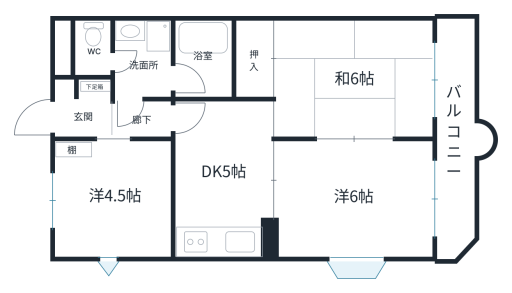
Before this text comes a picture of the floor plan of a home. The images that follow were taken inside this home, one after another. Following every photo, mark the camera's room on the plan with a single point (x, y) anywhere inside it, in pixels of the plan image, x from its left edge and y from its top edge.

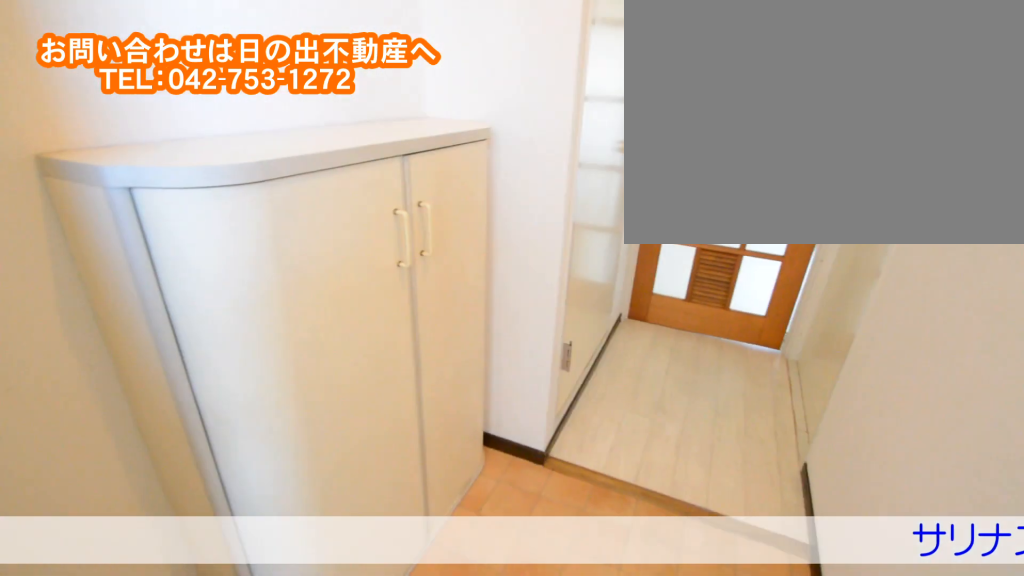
(103, 116)
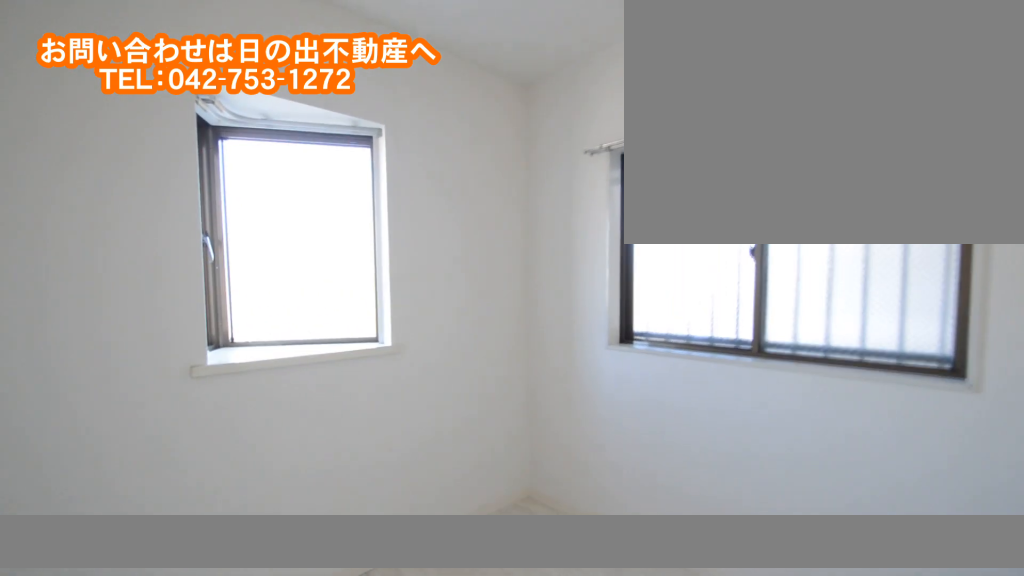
(114, 221)
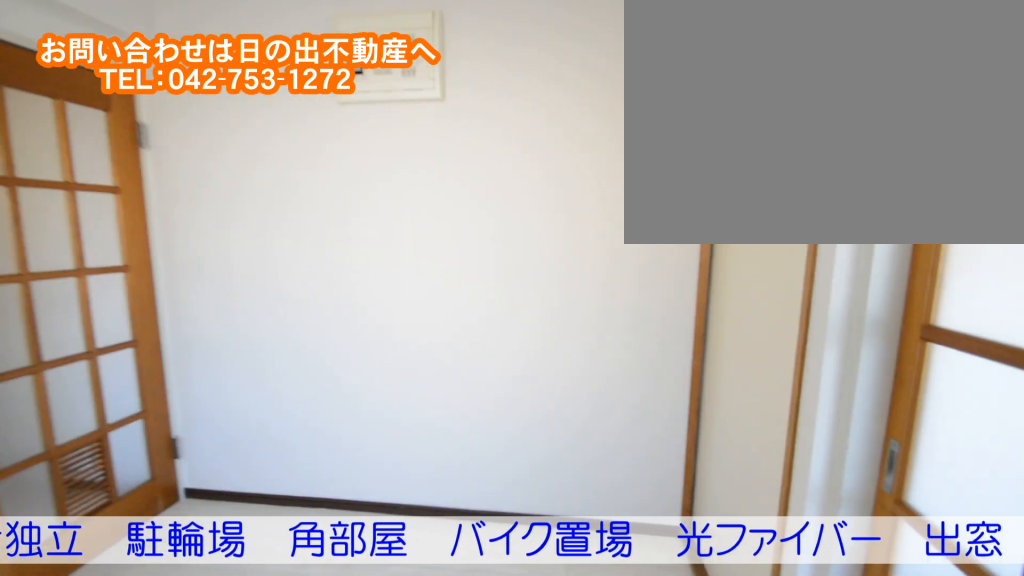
(229, 194)
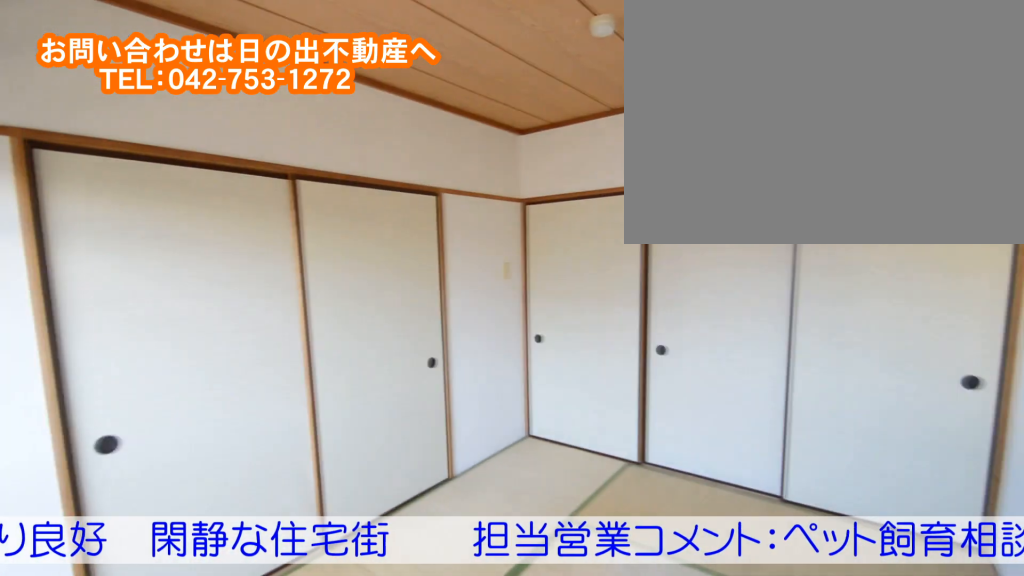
(351, 101)
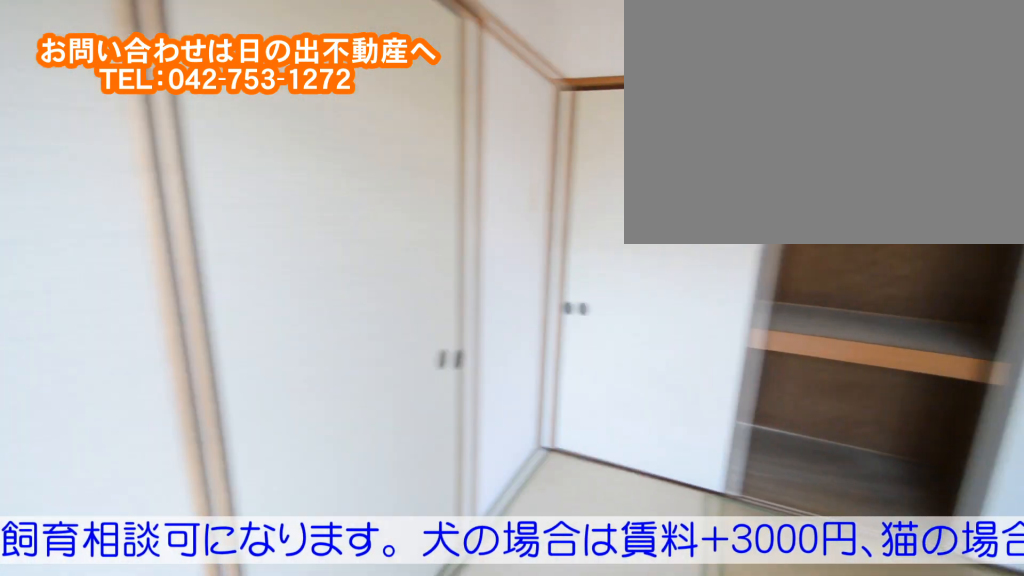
(351, 101)
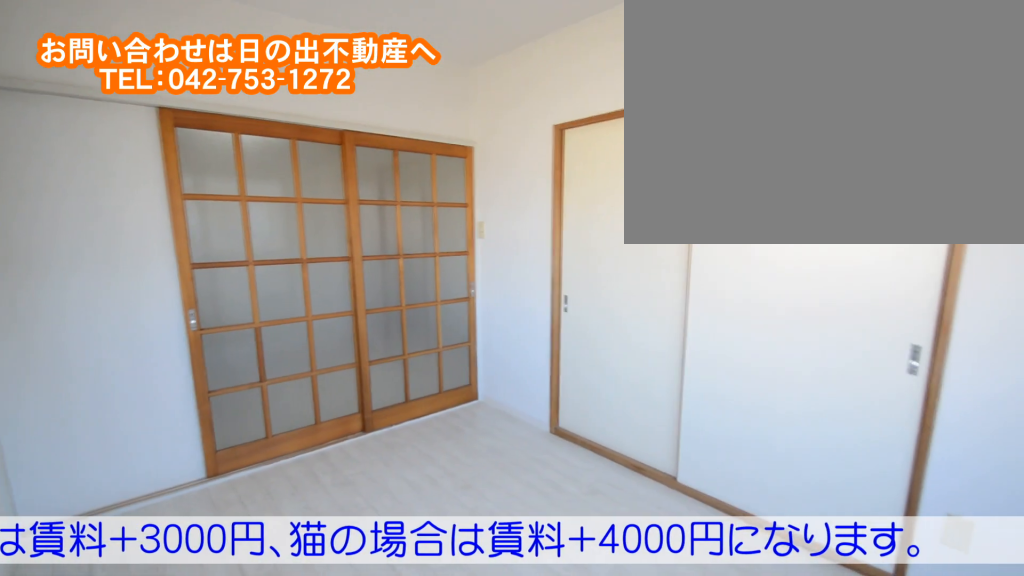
(358, 213)
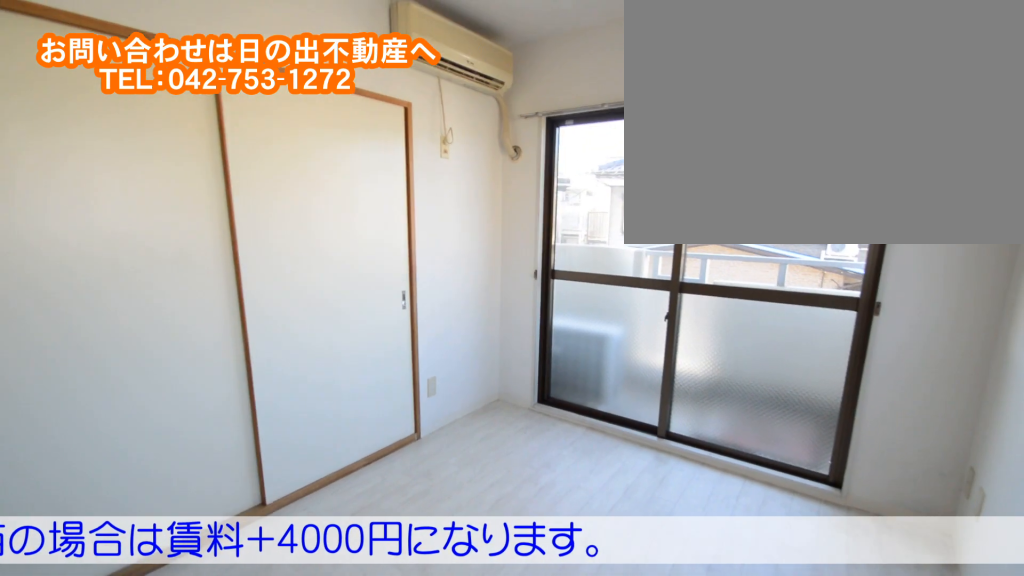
(358, 213)
